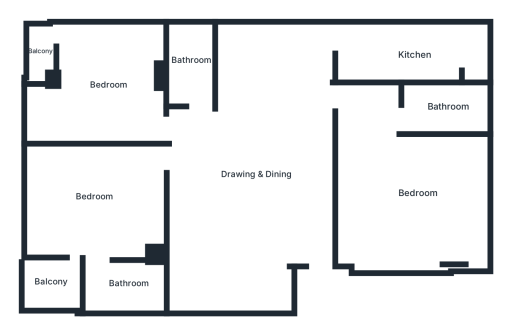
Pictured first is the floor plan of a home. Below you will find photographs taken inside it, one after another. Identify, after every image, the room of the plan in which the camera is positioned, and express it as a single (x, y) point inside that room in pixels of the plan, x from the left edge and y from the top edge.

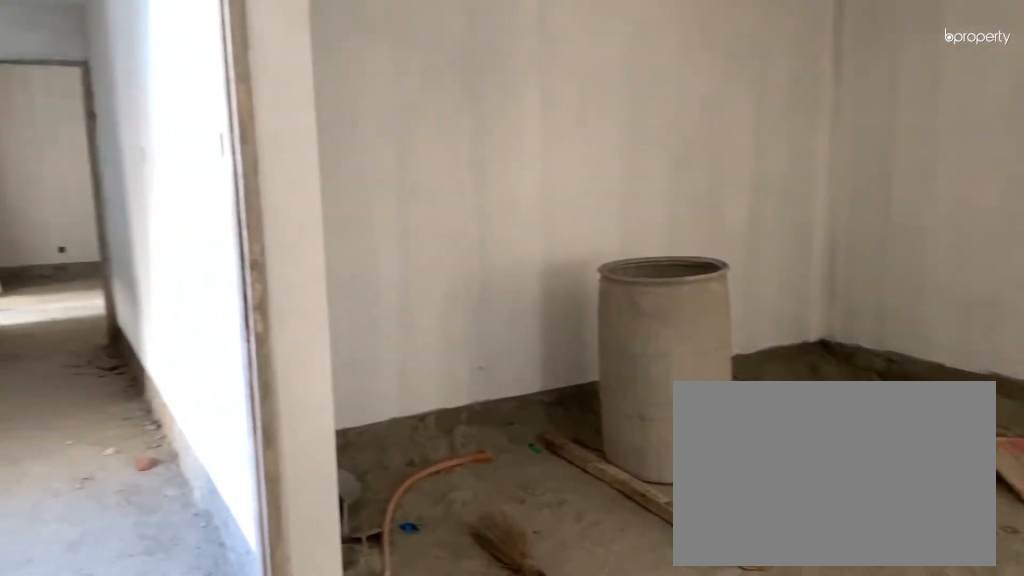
(257, 173)
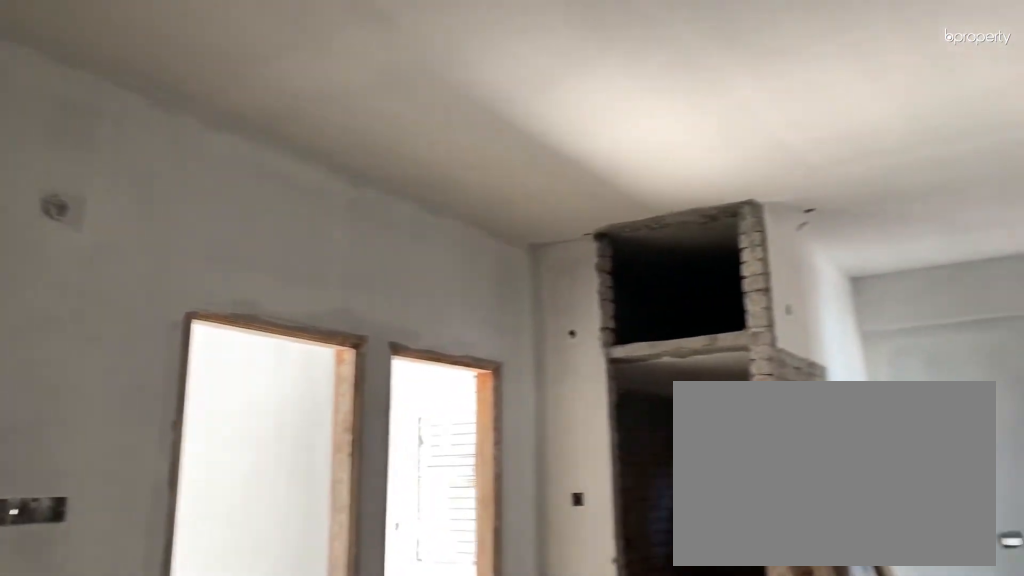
(257, 173)
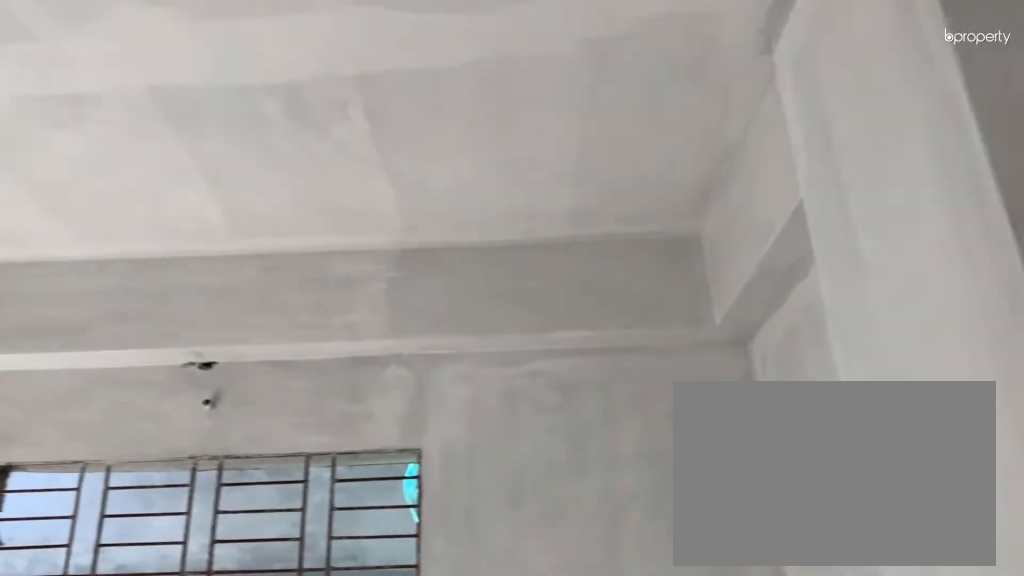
(109, 83)
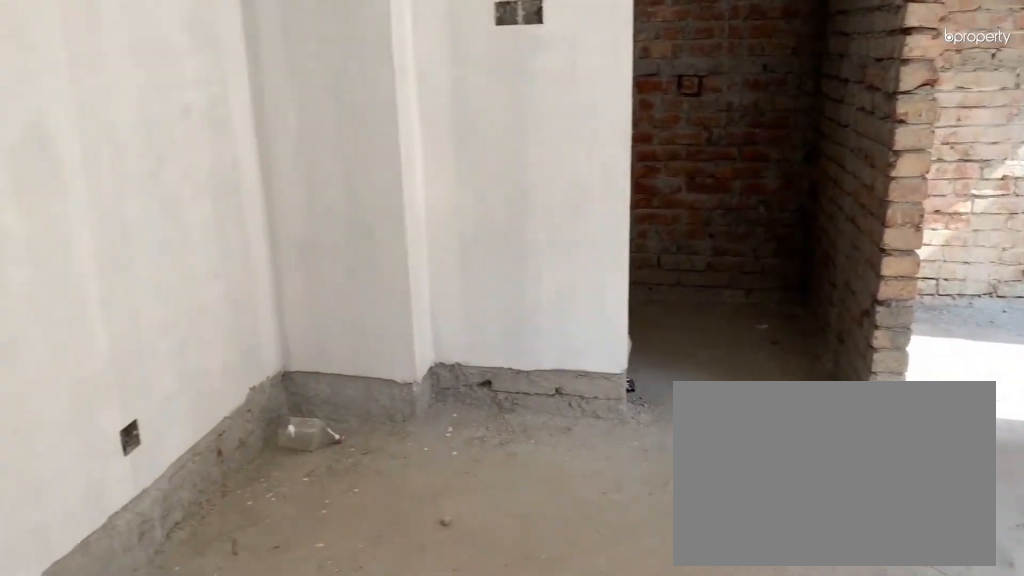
(97, 196)
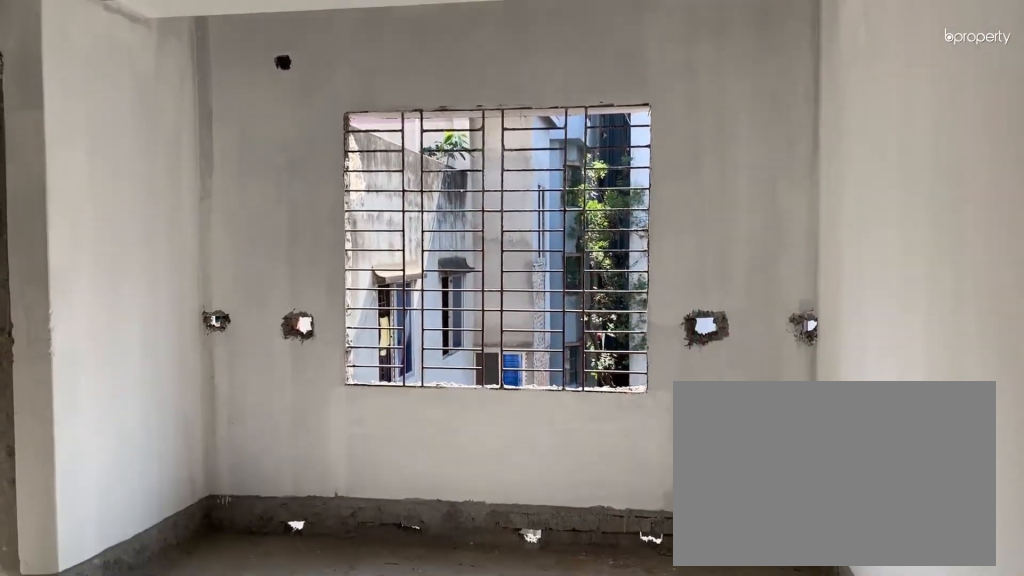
(97, 196)
